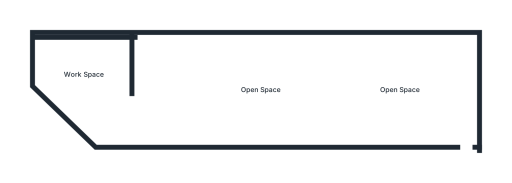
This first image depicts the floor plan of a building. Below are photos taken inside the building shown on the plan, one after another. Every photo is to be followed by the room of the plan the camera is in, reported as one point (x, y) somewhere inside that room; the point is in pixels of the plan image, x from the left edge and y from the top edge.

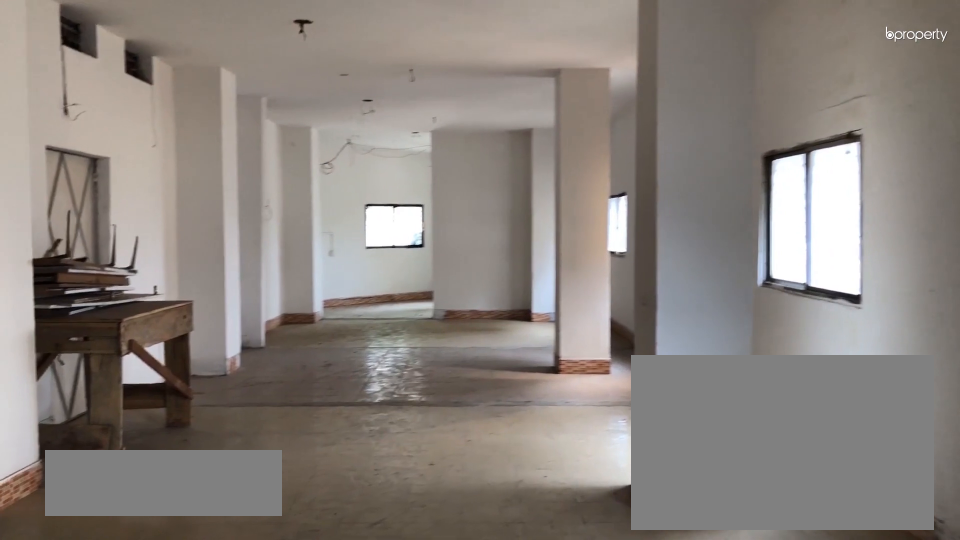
(399, 91)
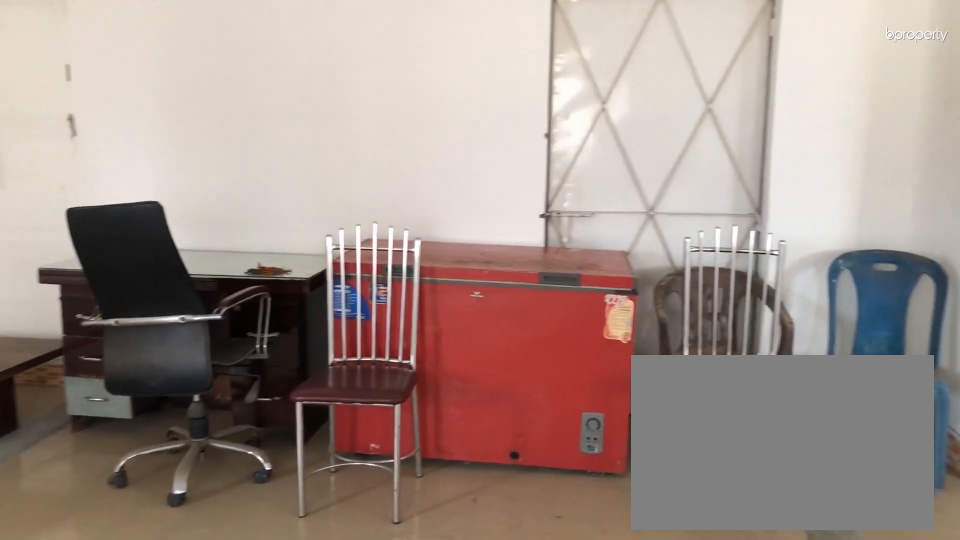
(399, 91)
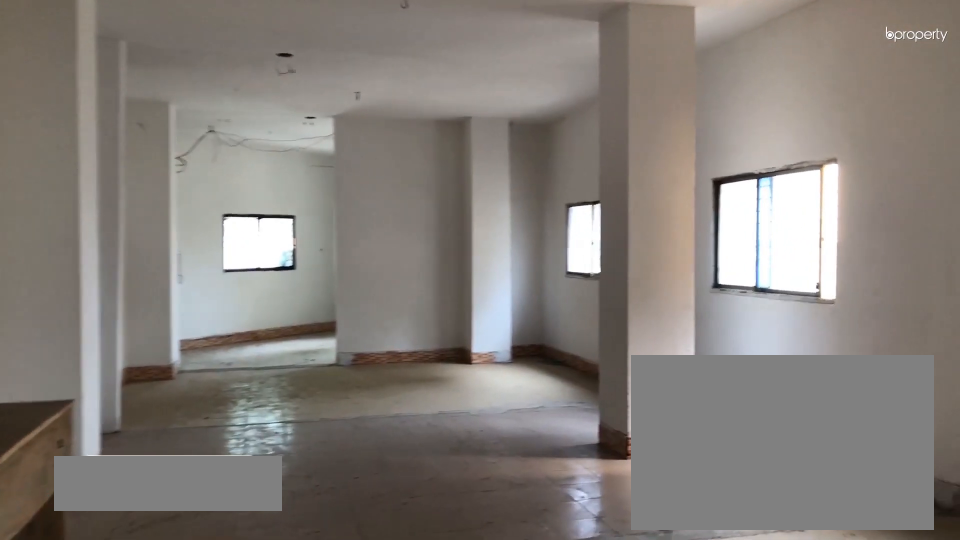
(259, 91)
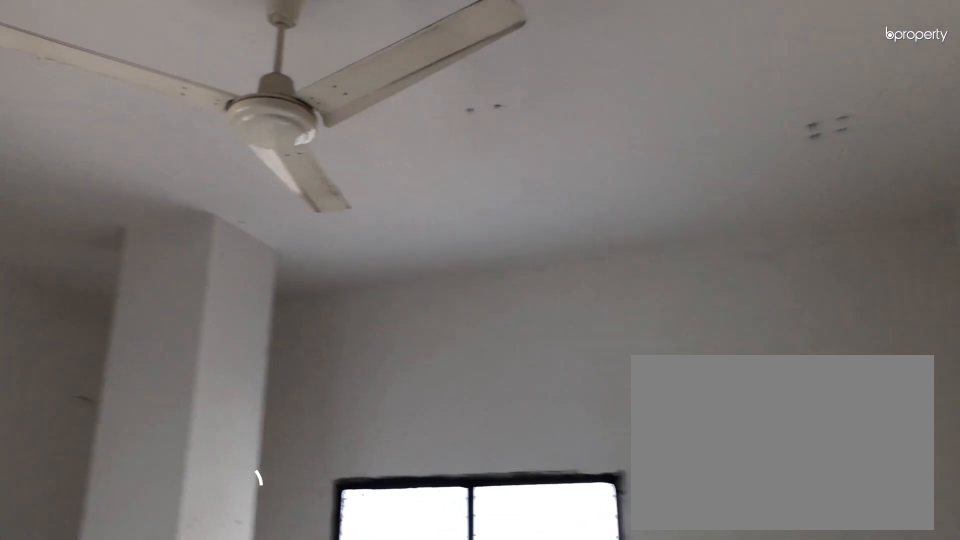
(84, 75)
